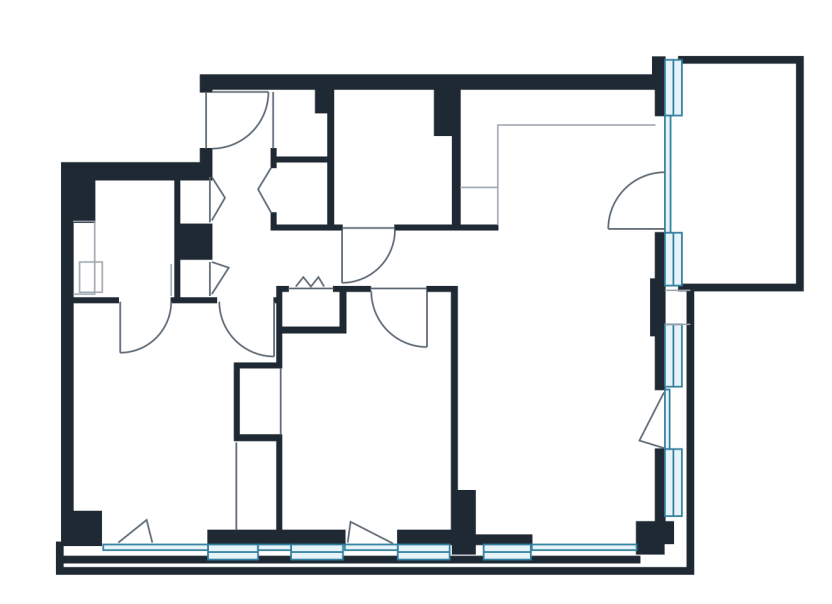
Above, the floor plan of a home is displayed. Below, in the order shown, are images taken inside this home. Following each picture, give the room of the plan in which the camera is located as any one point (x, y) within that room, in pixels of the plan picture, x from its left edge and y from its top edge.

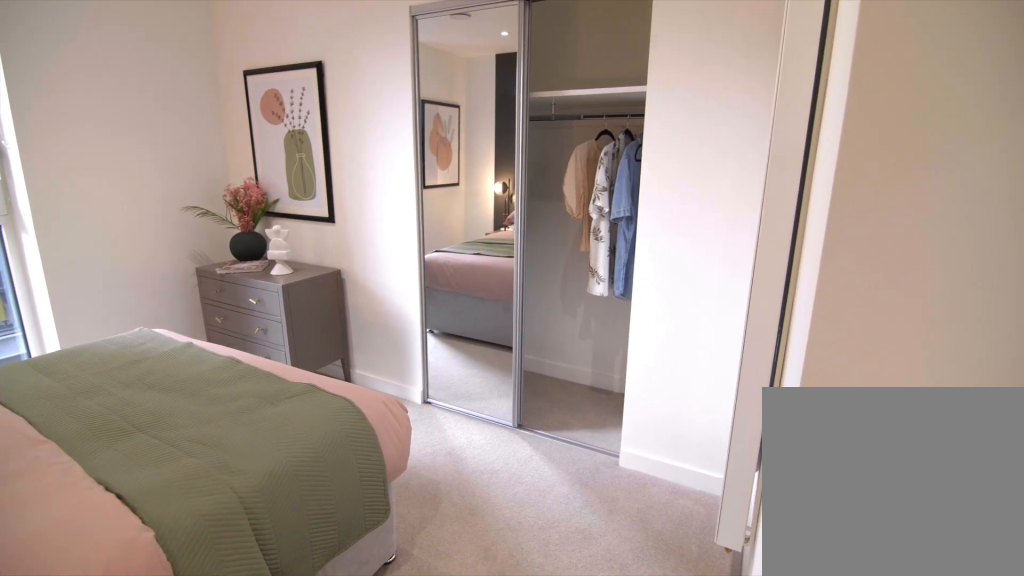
(359, 411)
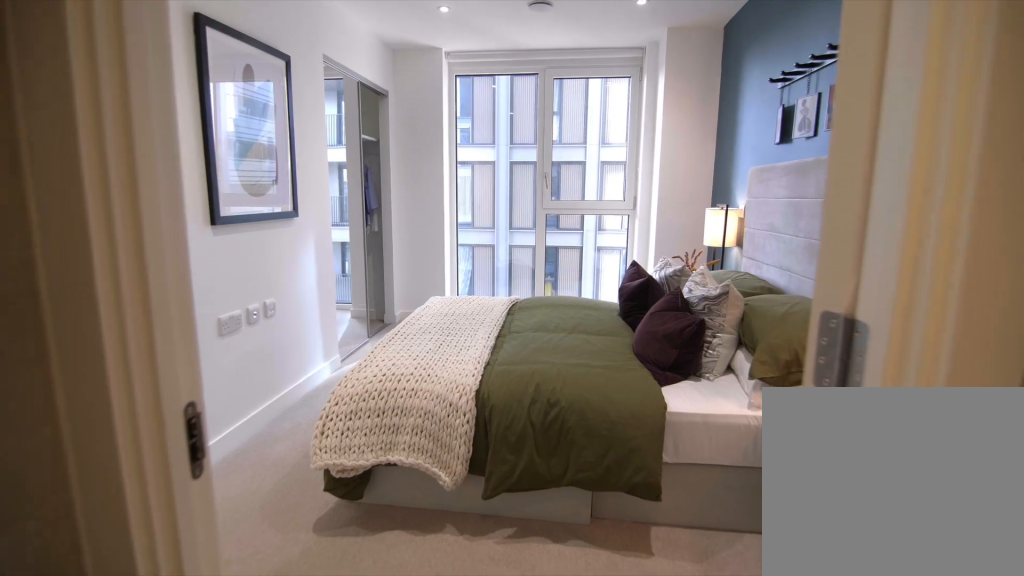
(160, 383)
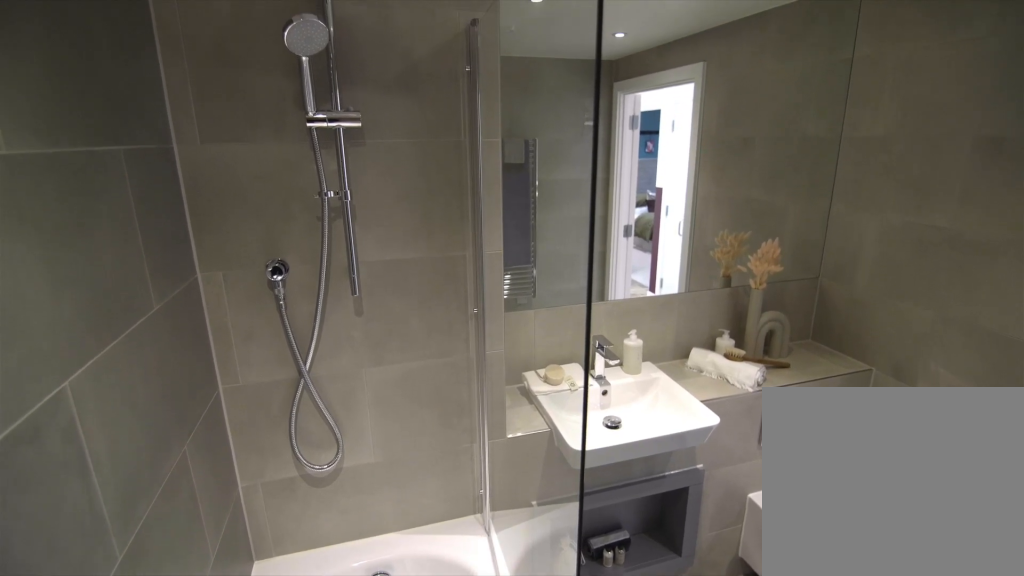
(390, 162)
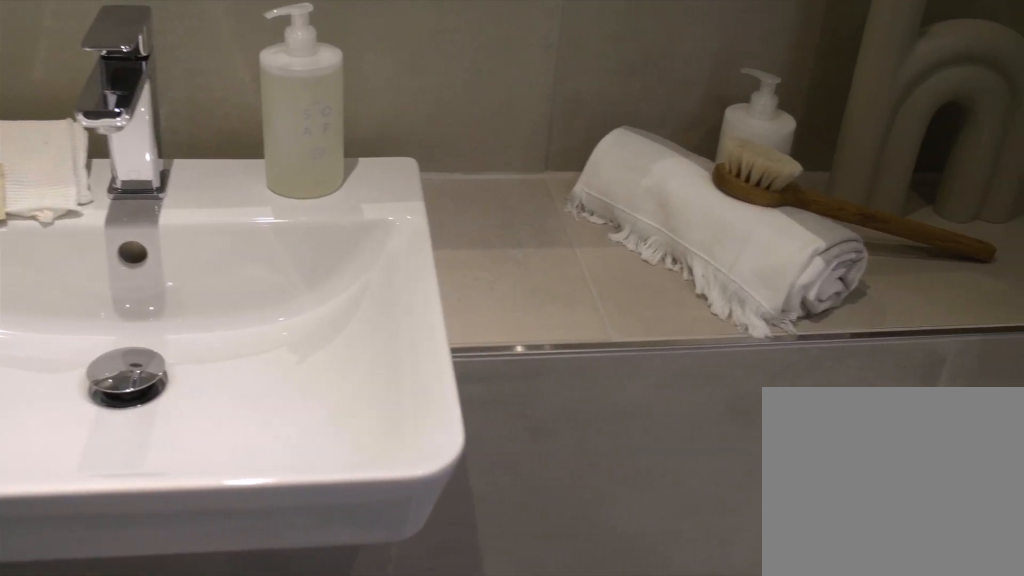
(390, 162)
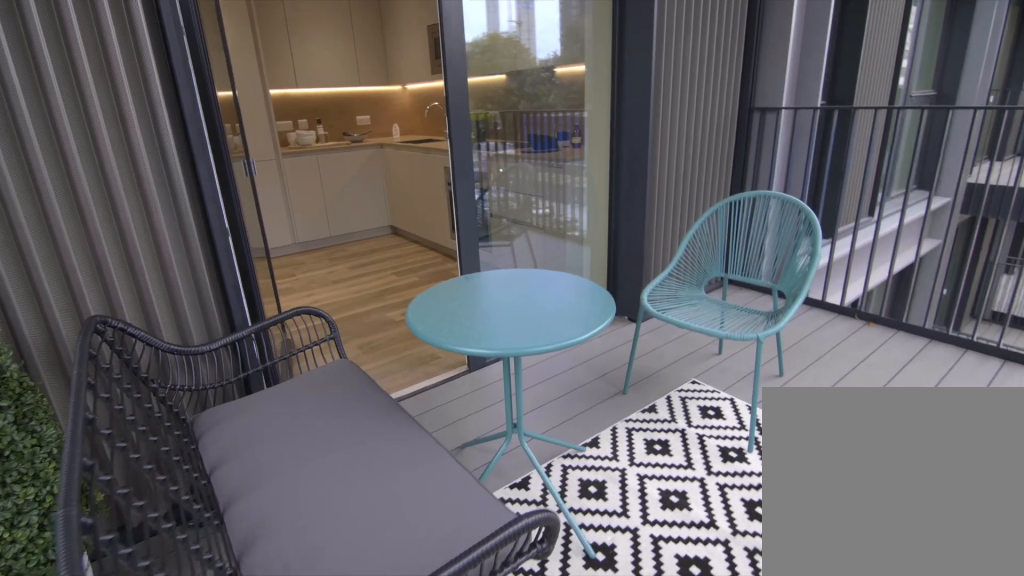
(732, 176)
